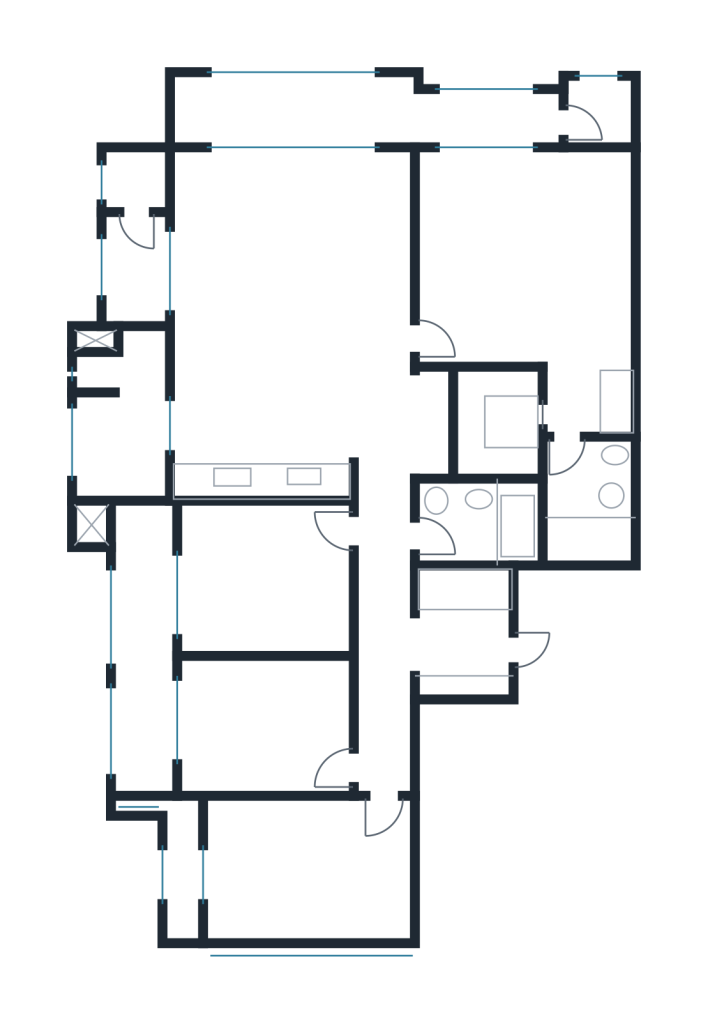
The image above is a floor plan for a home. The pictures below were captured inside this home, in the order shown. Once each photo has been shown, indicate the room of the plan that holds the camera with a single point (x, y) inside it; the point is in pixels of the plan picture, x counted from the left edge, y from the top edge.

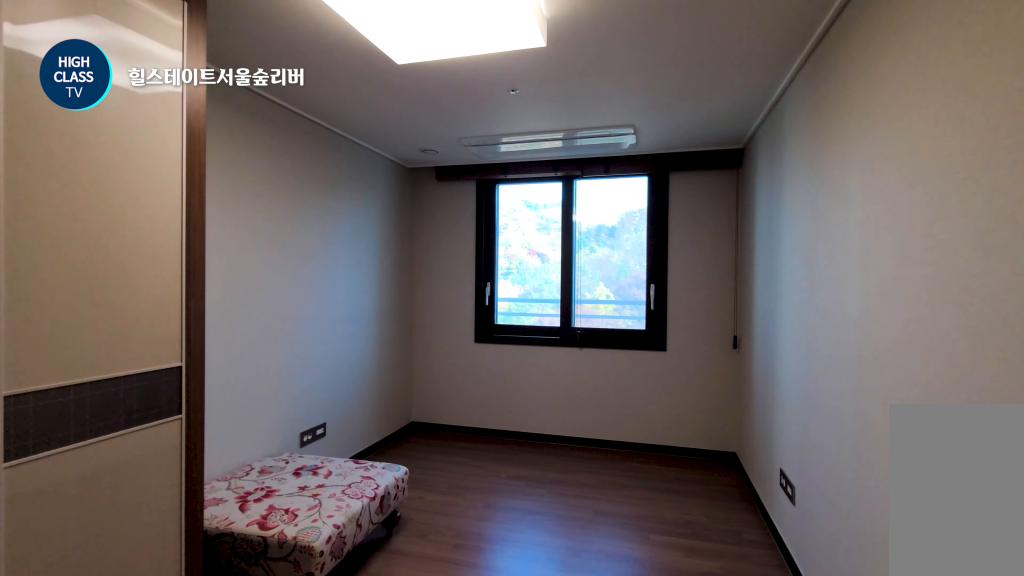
(285, 871)
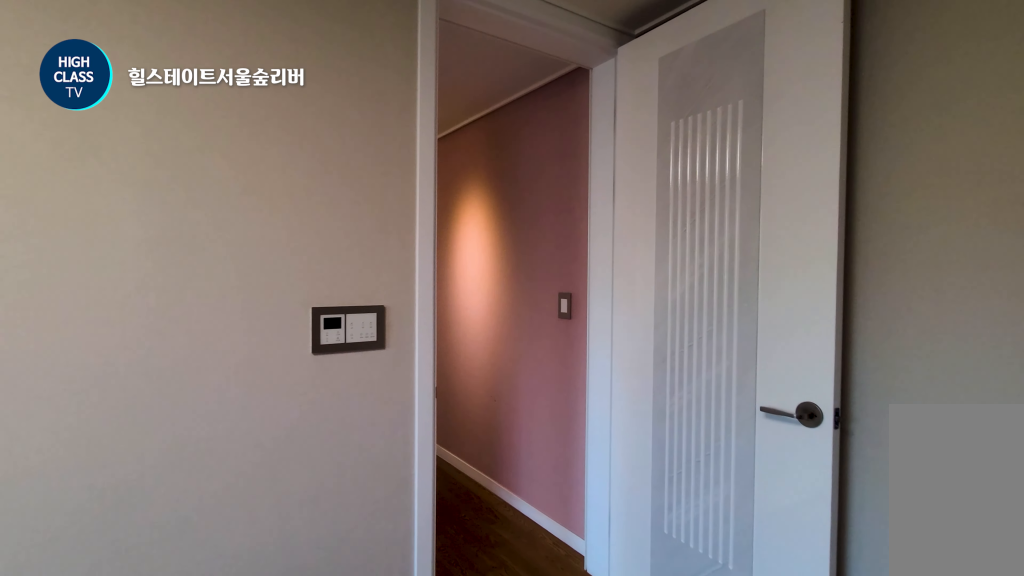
(285, 871)
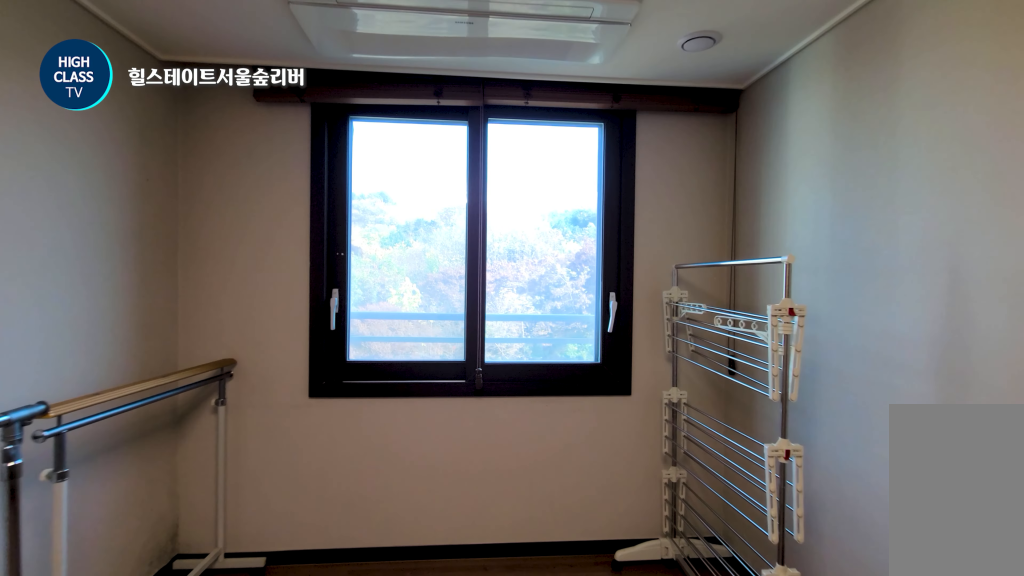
(232, 727)
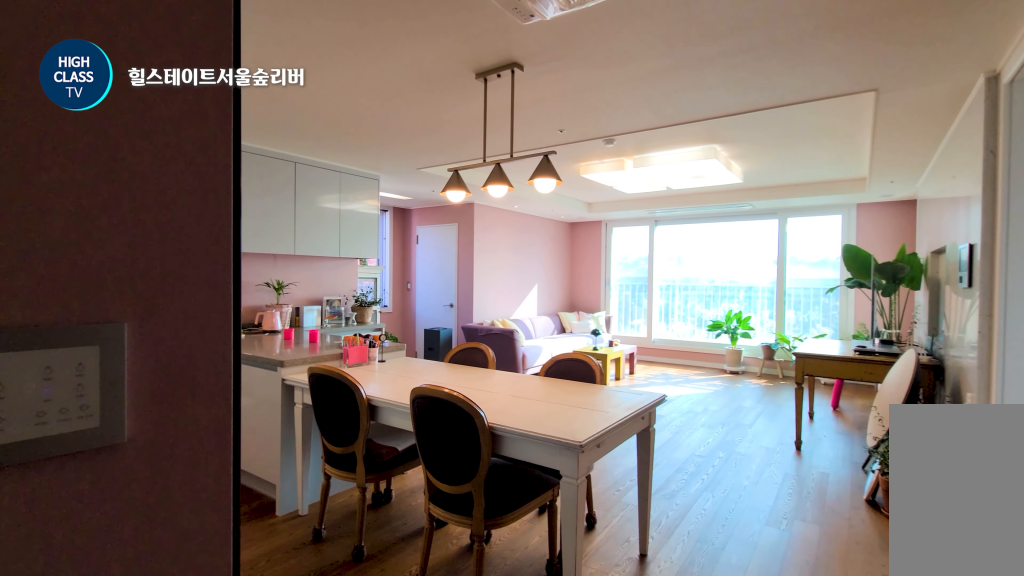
(382, 631)
